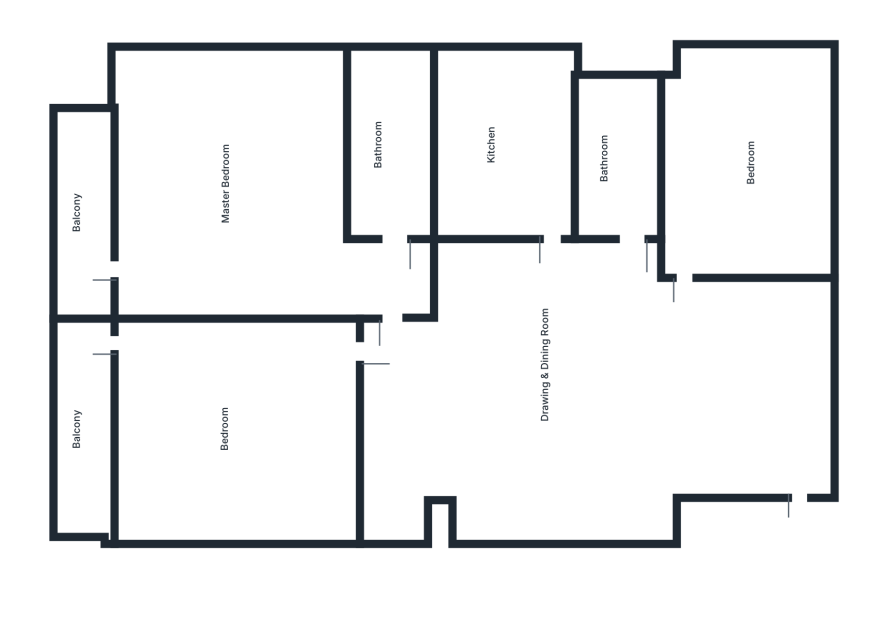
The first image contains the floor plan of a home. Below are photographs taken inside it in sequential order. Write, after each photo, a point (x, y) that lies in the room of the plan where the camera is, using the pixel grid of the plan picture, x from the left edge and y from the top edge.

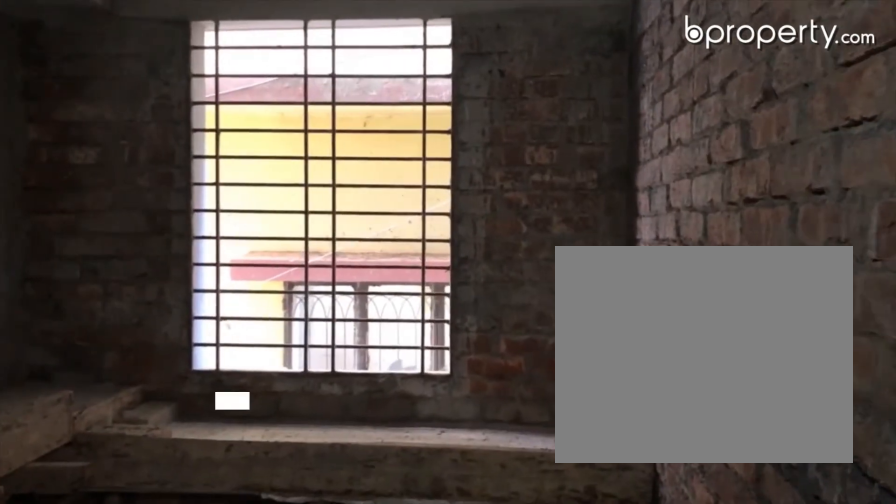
(511, 160)
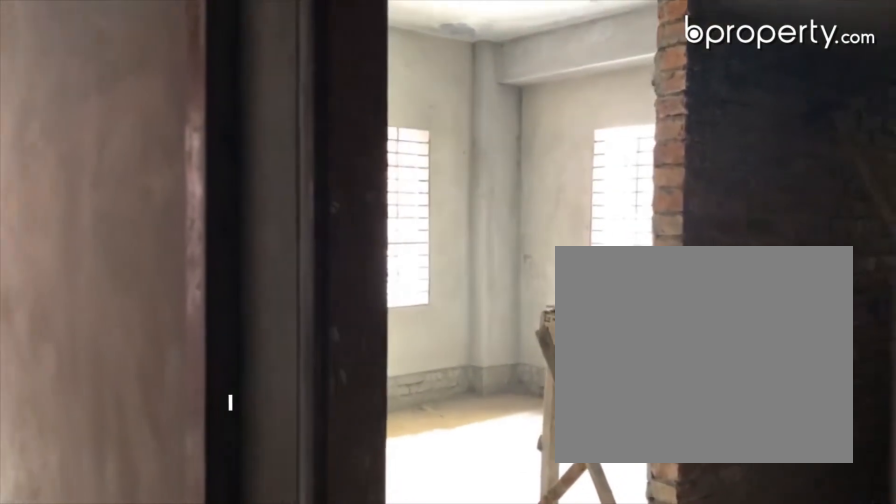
(398, 344)
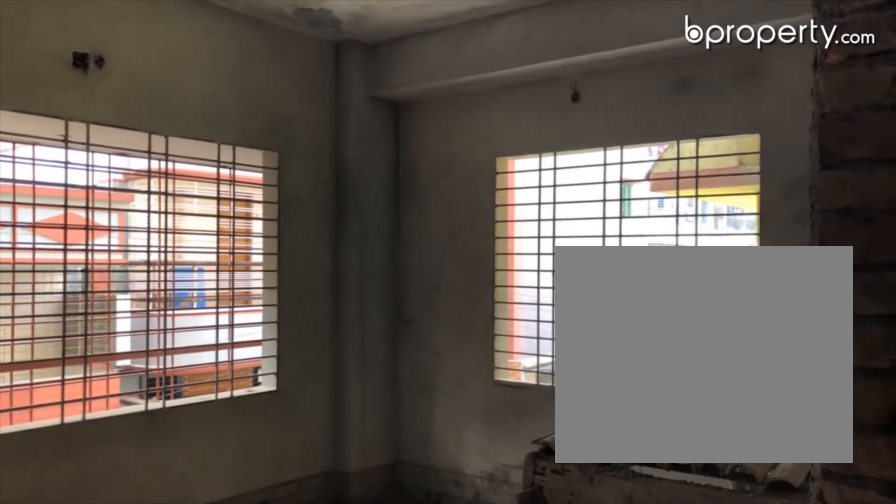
(260, 185)
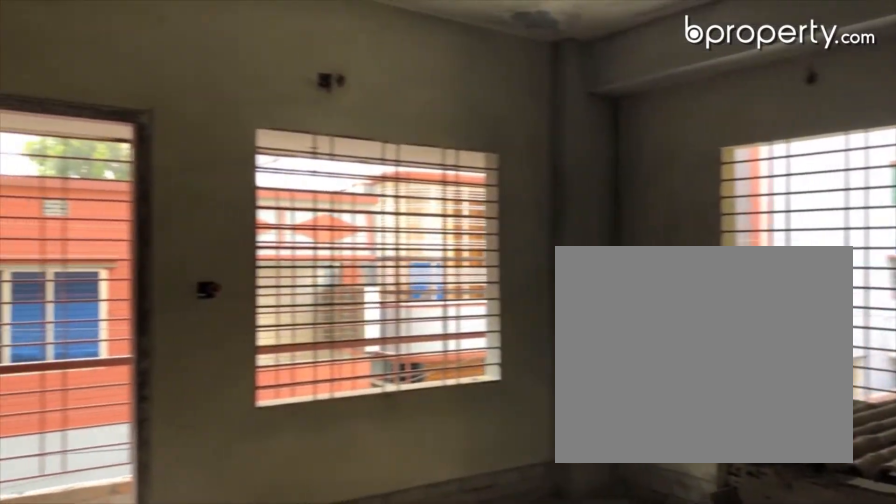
(260, 185)
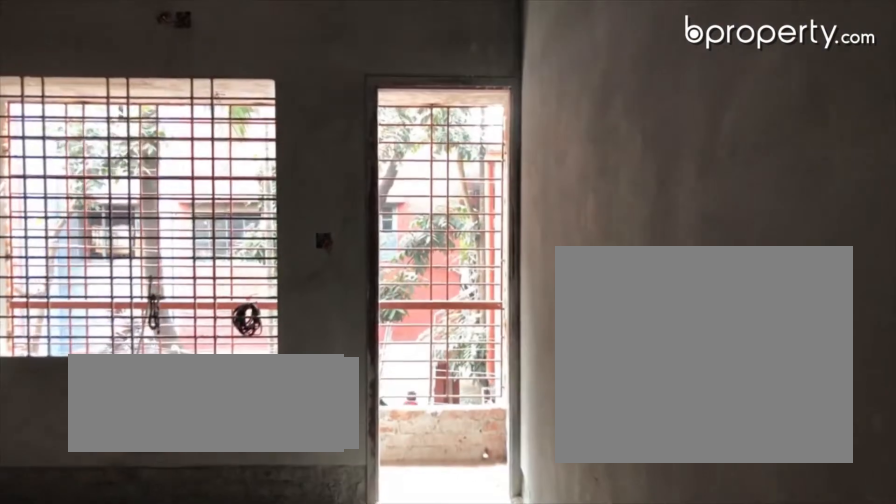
(282, 414)
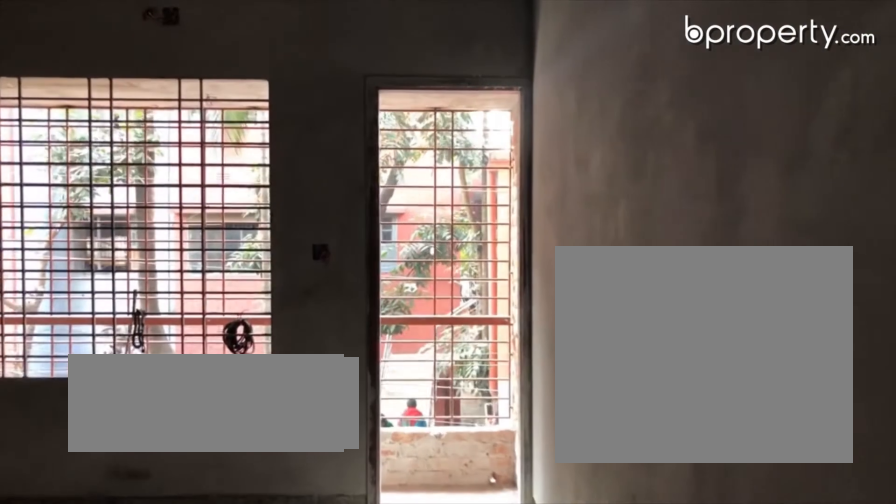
(282, 414)
